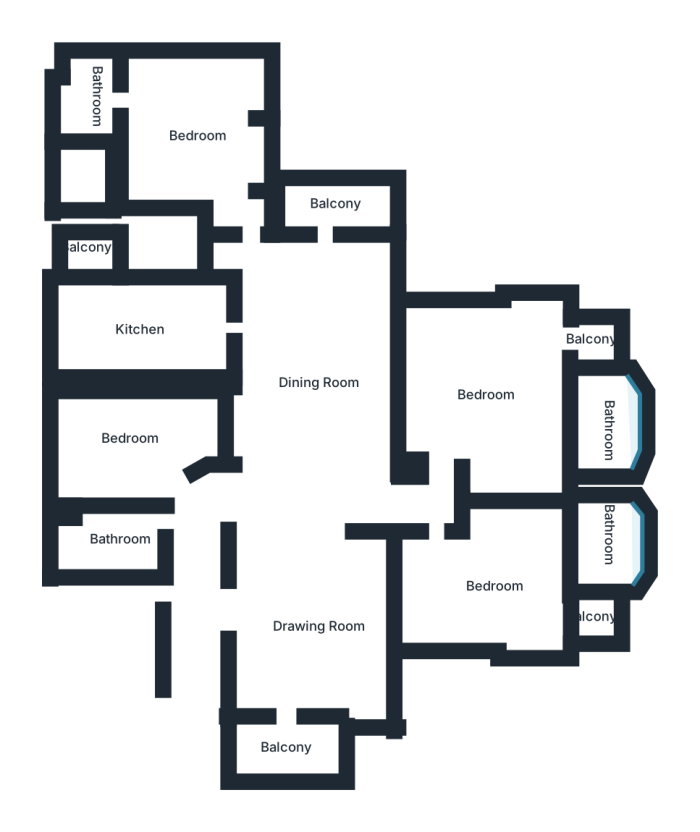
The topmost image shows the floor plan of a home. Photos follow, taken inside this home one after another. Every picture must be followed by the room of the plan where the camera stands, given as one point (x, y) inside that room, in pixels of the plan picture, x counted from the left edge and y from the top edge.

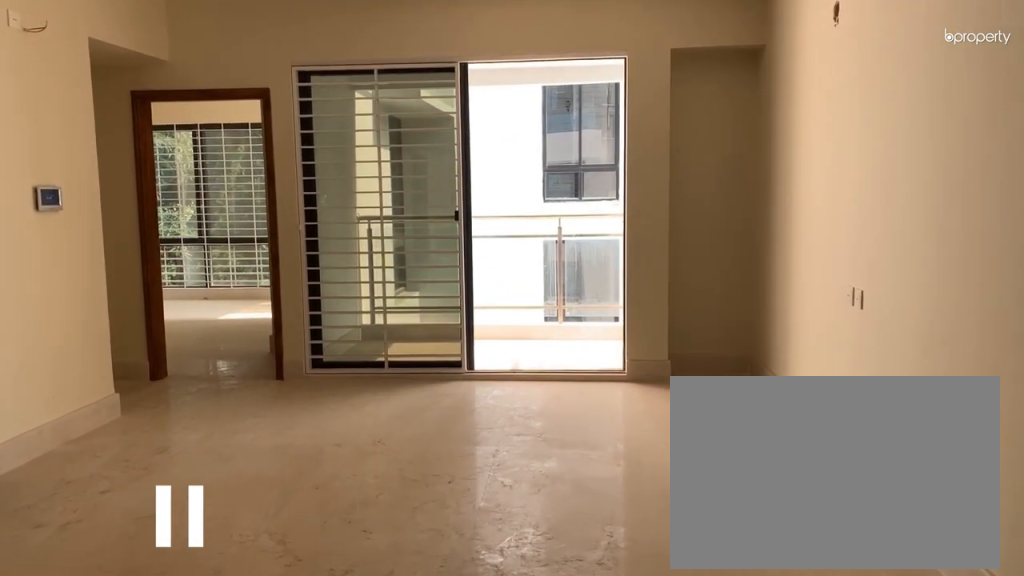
(316, 384)
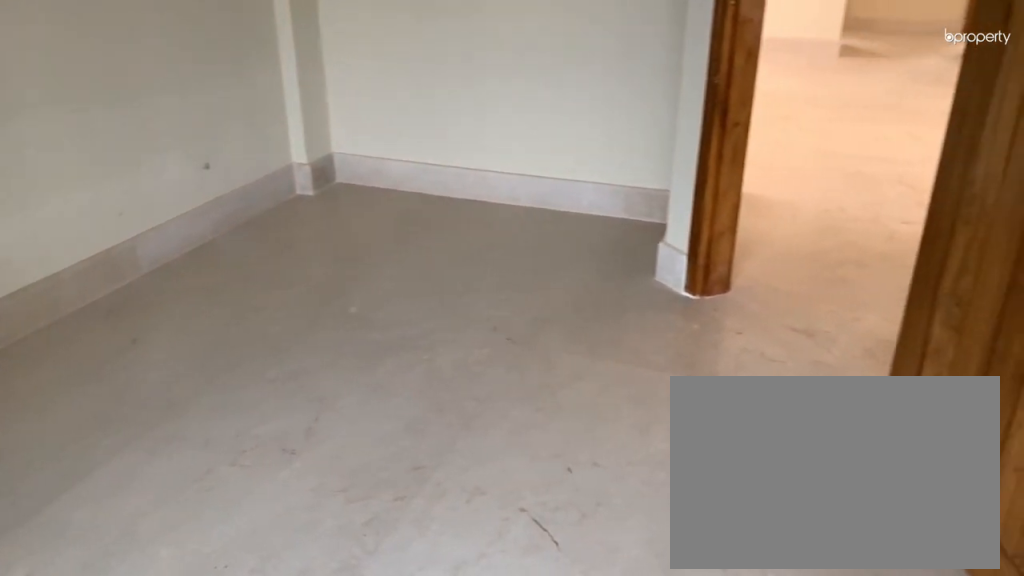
(130, 437)
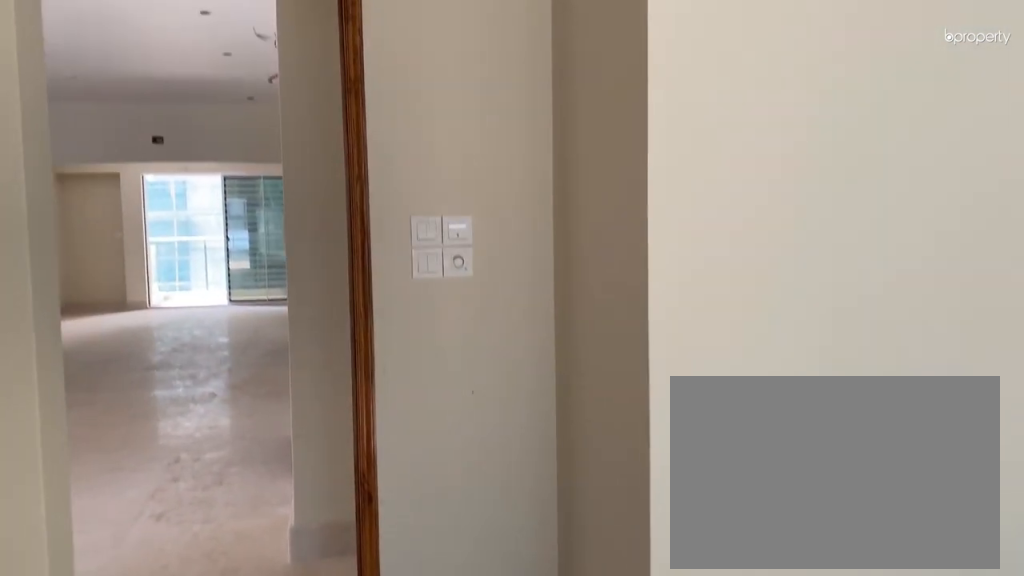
(199, 135)
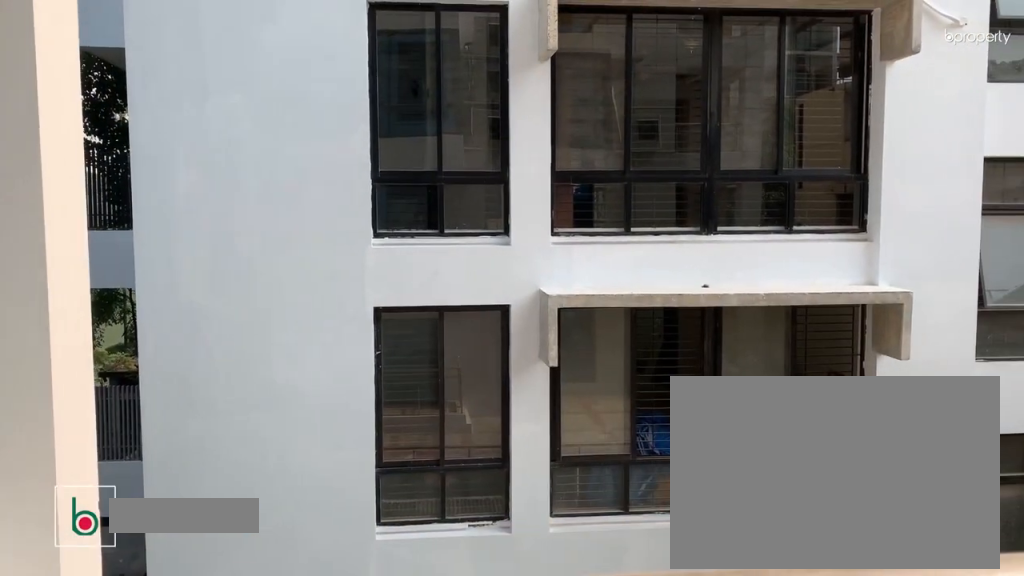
(332, 212)
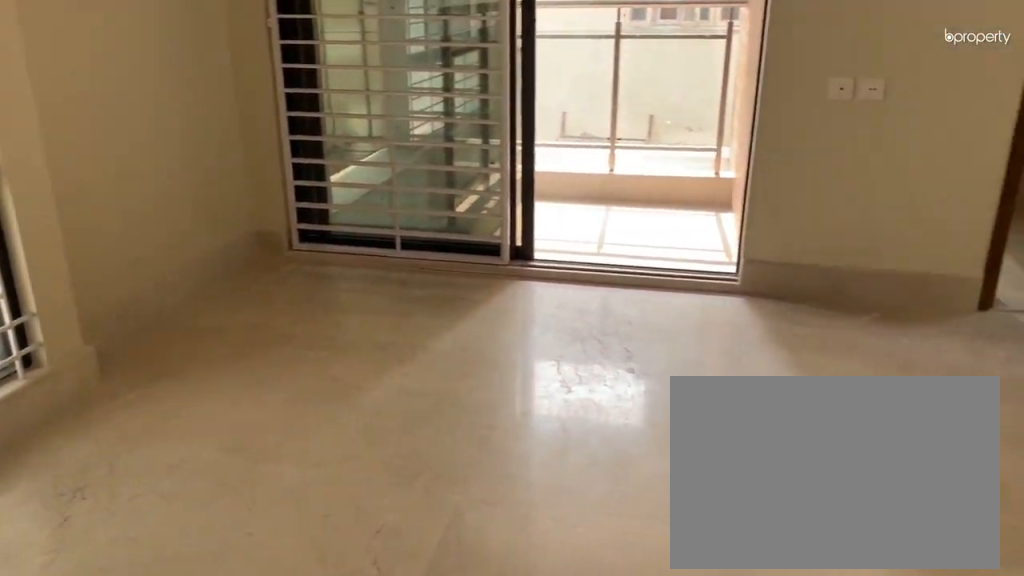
(488, 396)
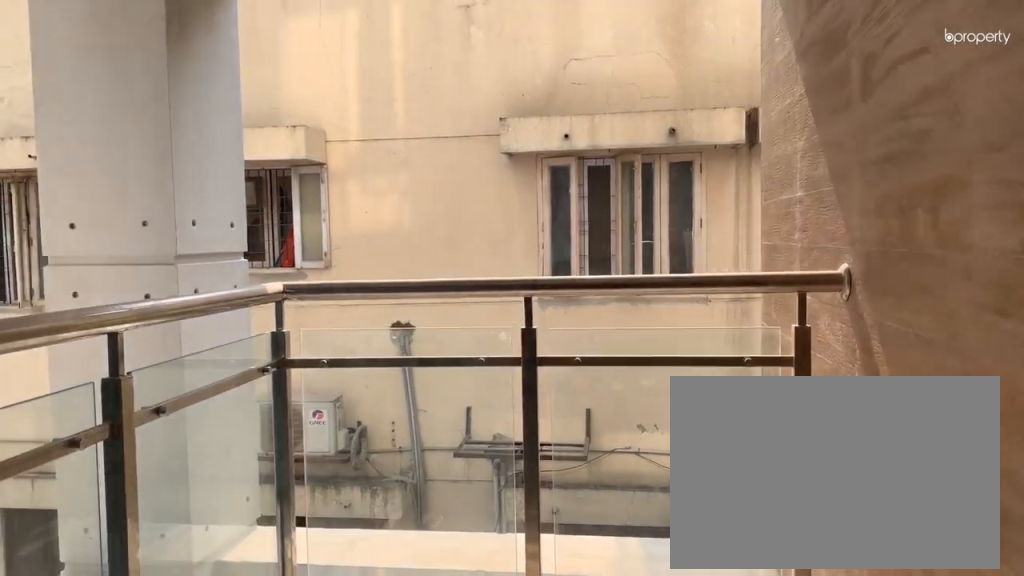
(592, 334)
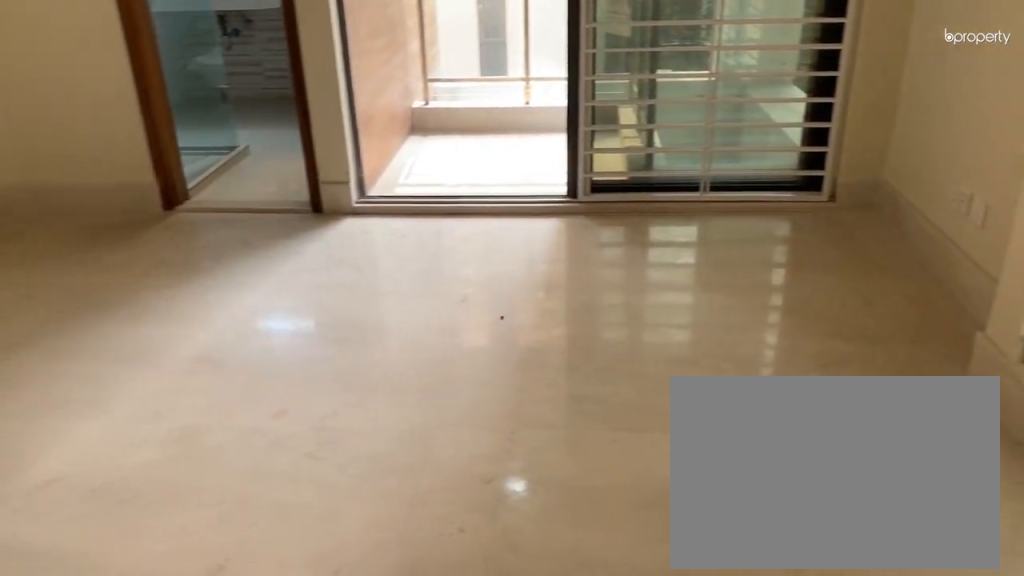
(498, 585)
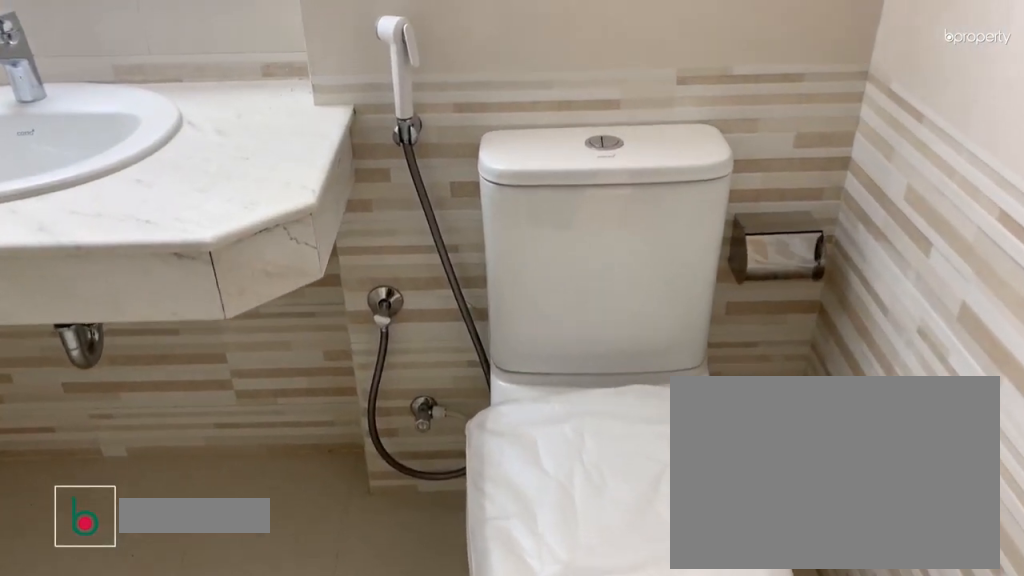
(606, 536)
